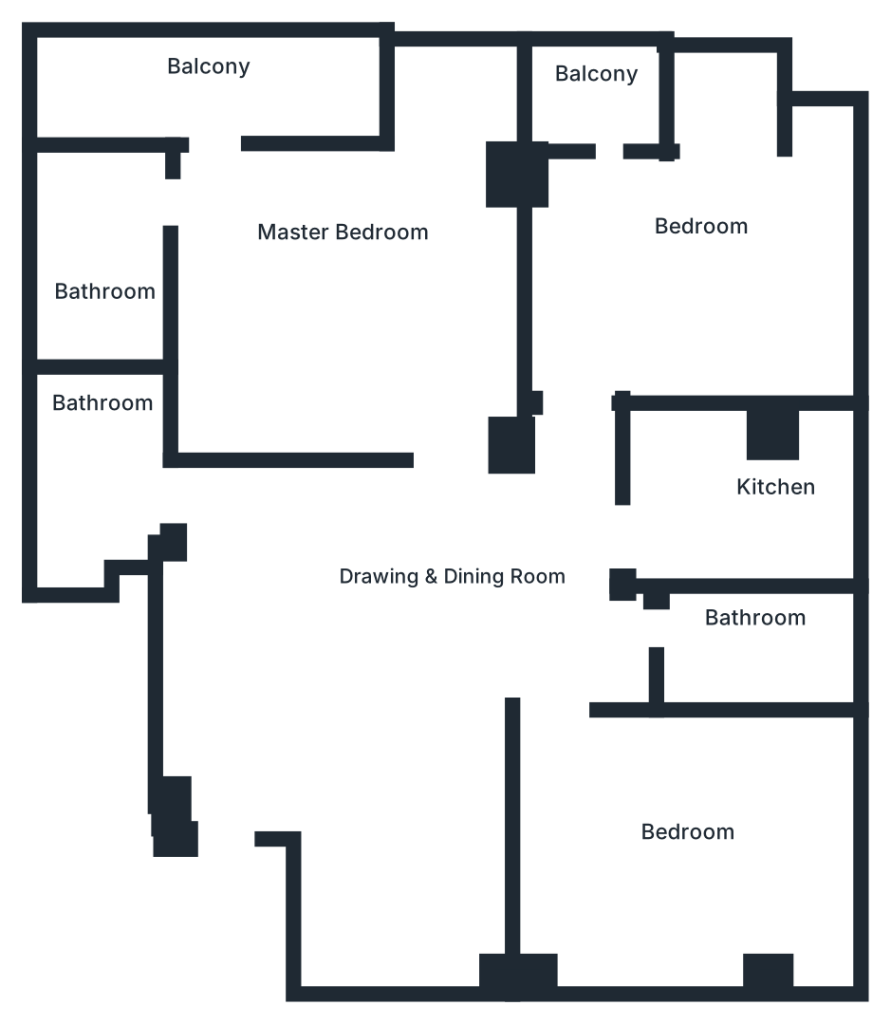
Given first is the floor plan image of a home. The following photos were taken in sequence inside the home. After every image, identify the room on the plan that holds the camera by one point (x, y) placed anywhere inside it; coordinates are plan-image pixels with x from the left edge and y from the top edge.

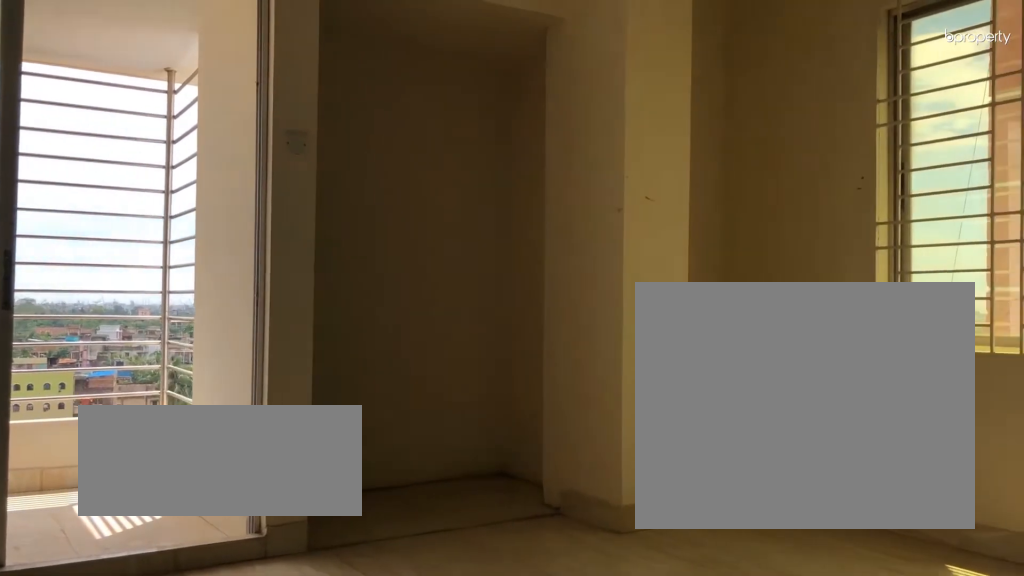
(715, 258)
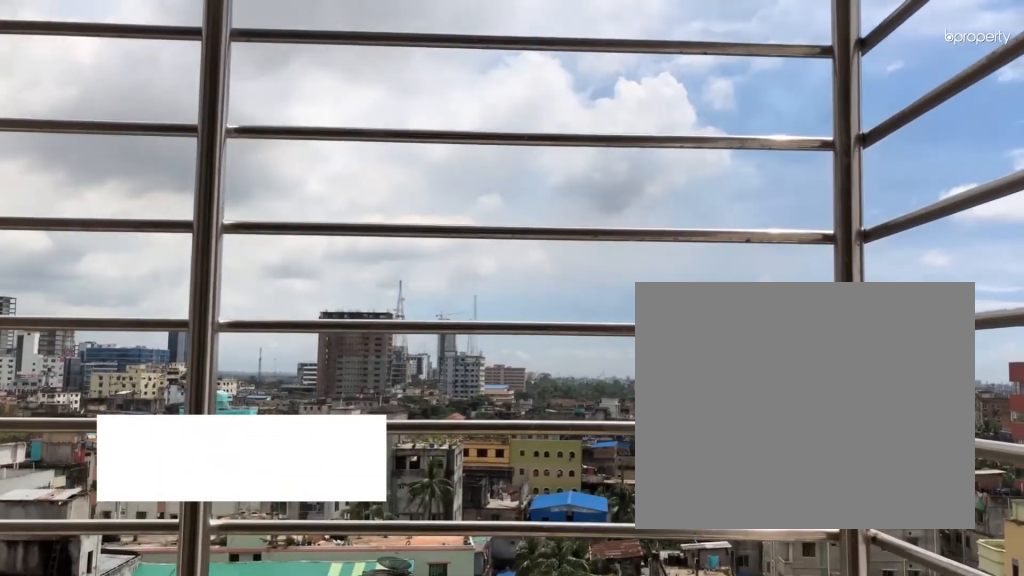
(604, 94)
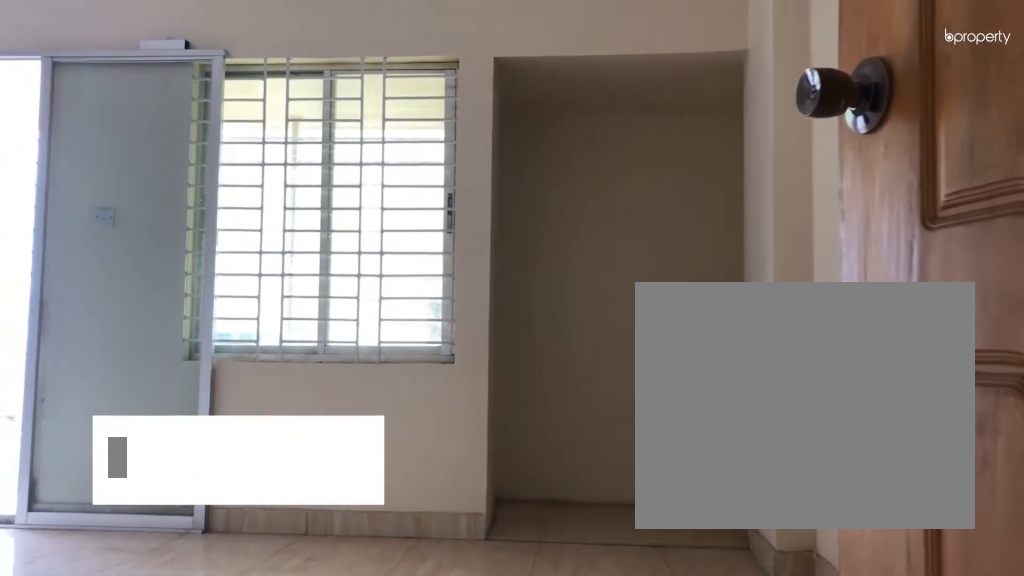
(354, 280)
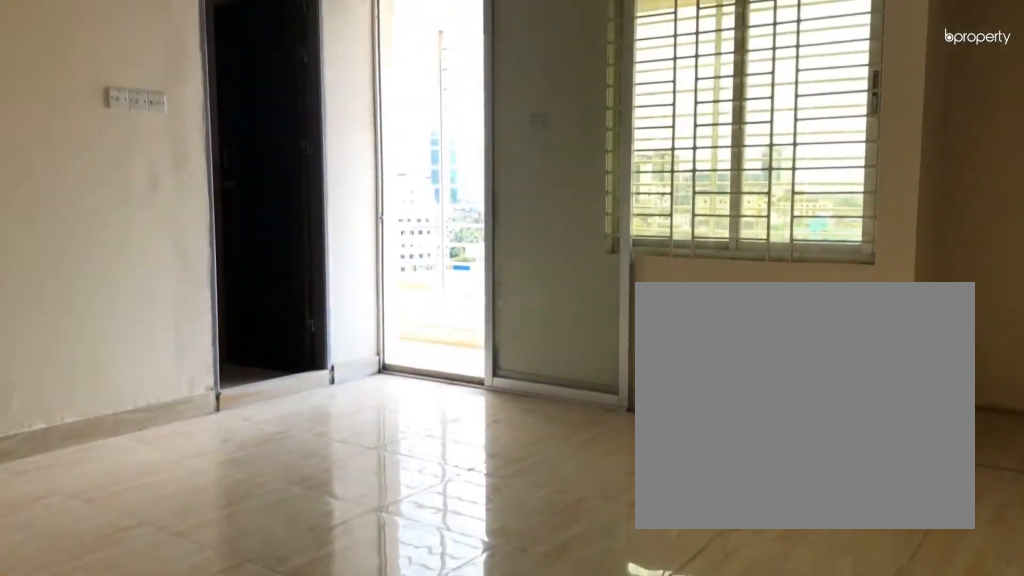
(354, 280)
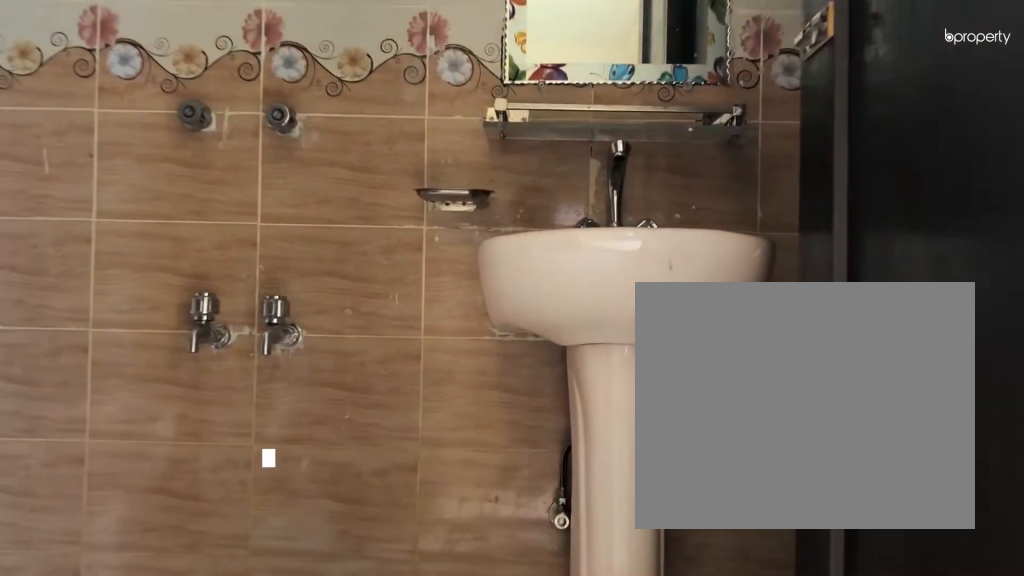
(120, 274)
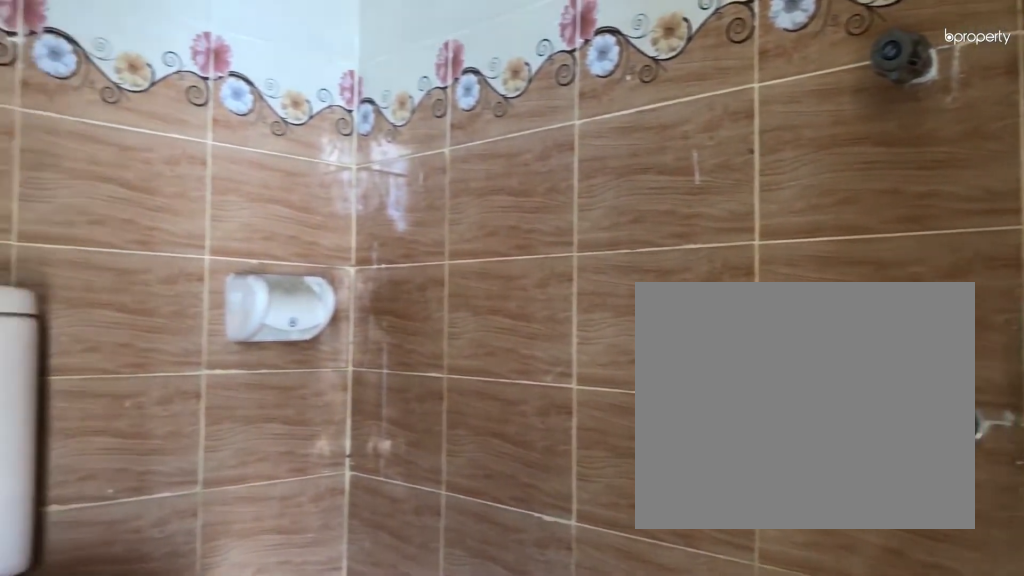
(120, 274)
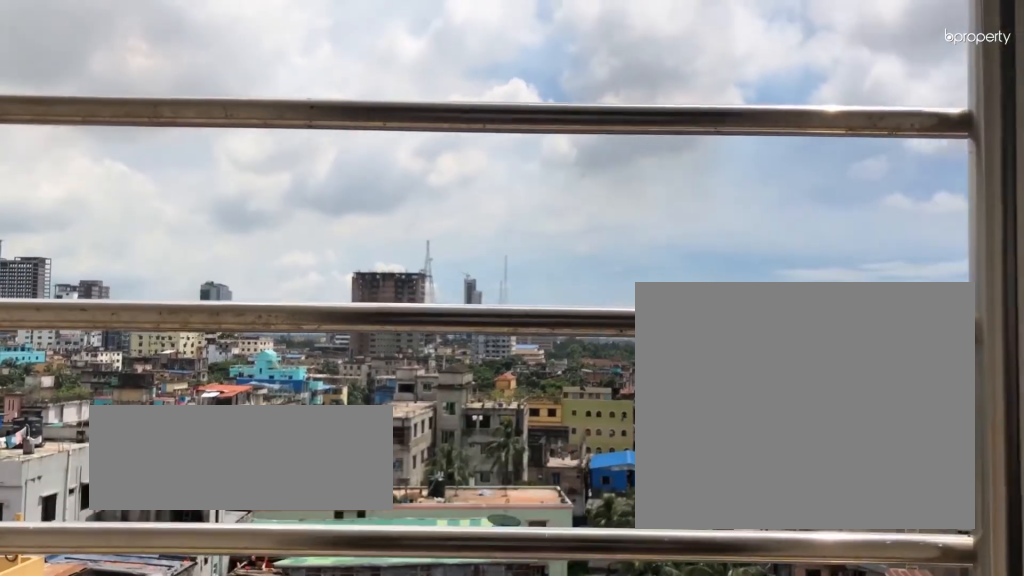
(189, 88)
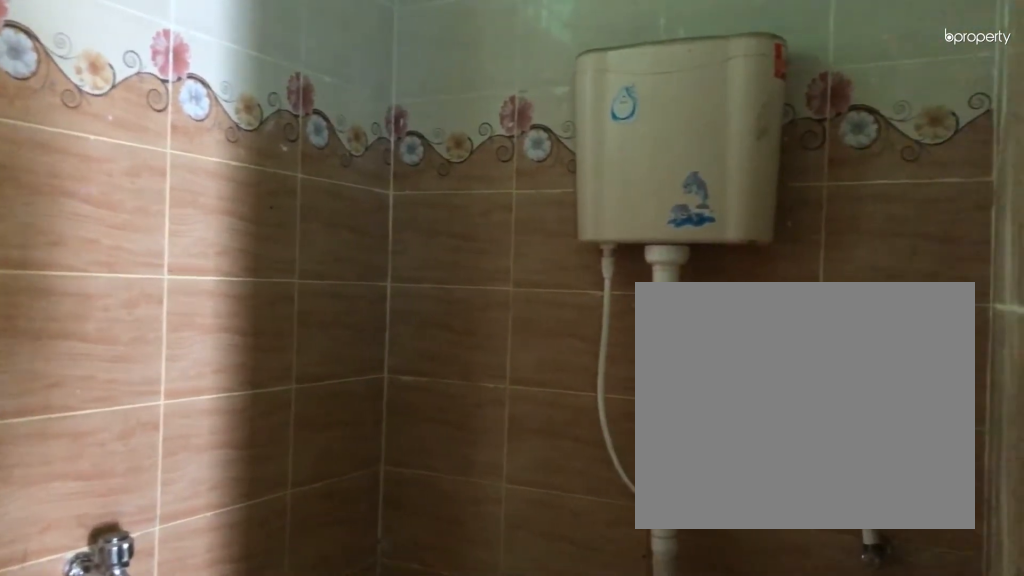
(91, 438)
